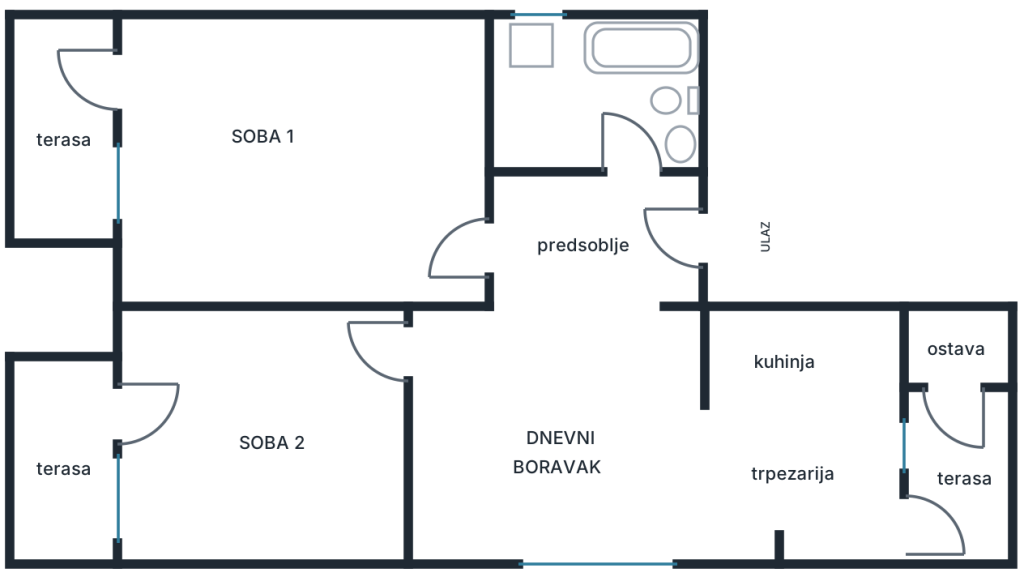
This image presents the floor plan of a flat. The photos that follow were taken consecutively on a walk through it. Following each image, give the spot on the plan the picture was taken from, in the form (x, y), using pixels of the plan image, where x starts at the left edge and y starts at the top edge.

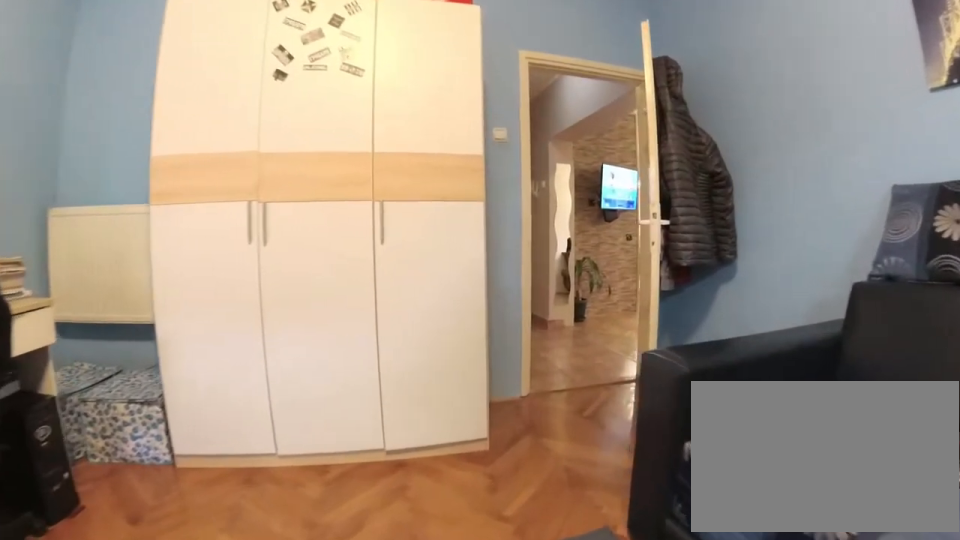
(251, 147)
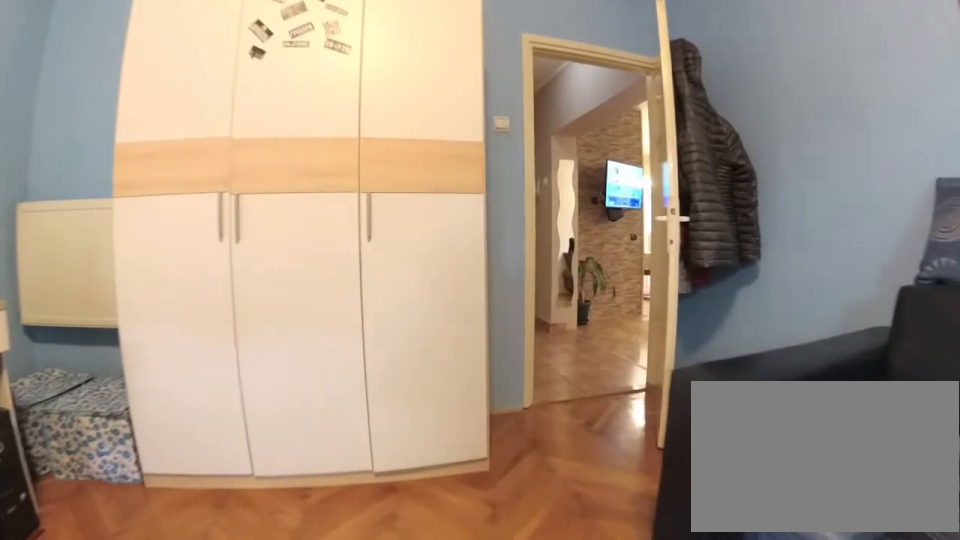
(268, 154)
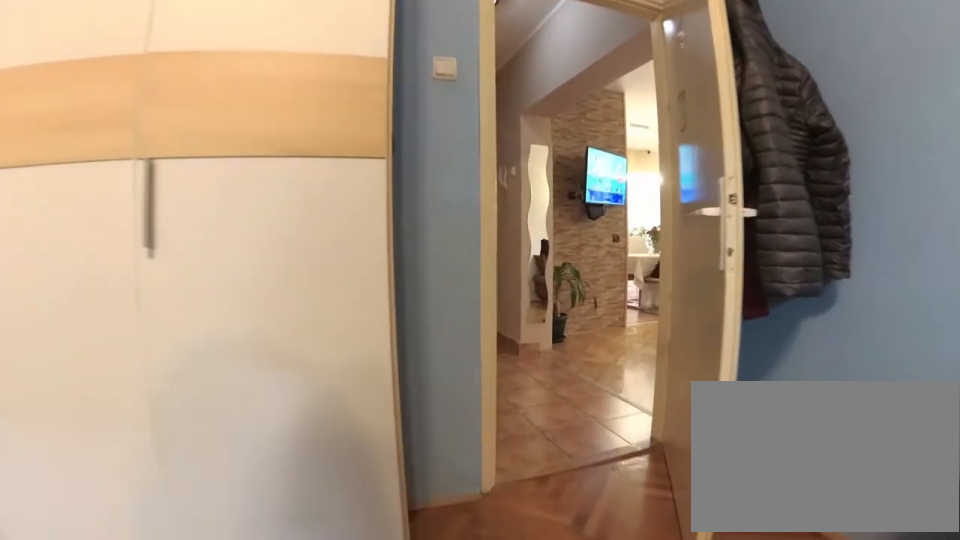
(338, 184)
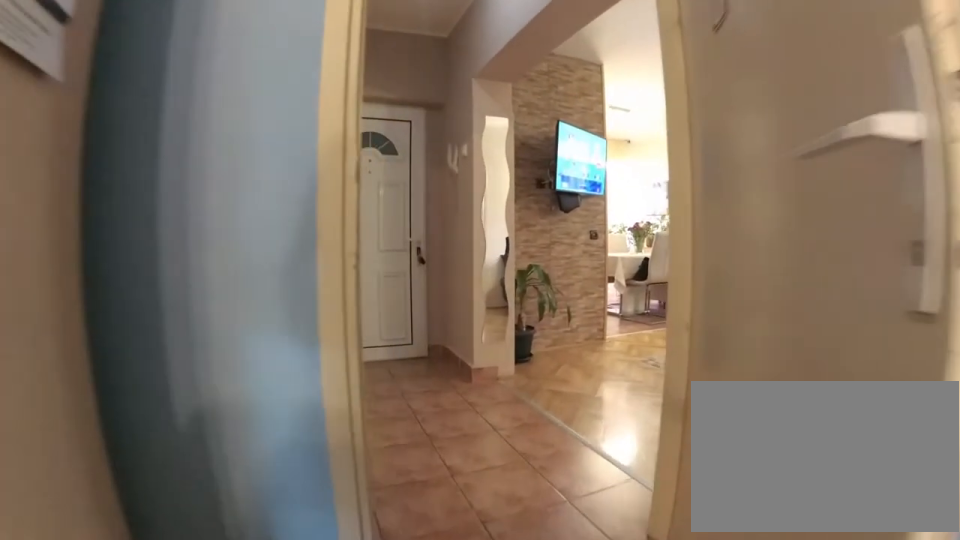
(410, 214)
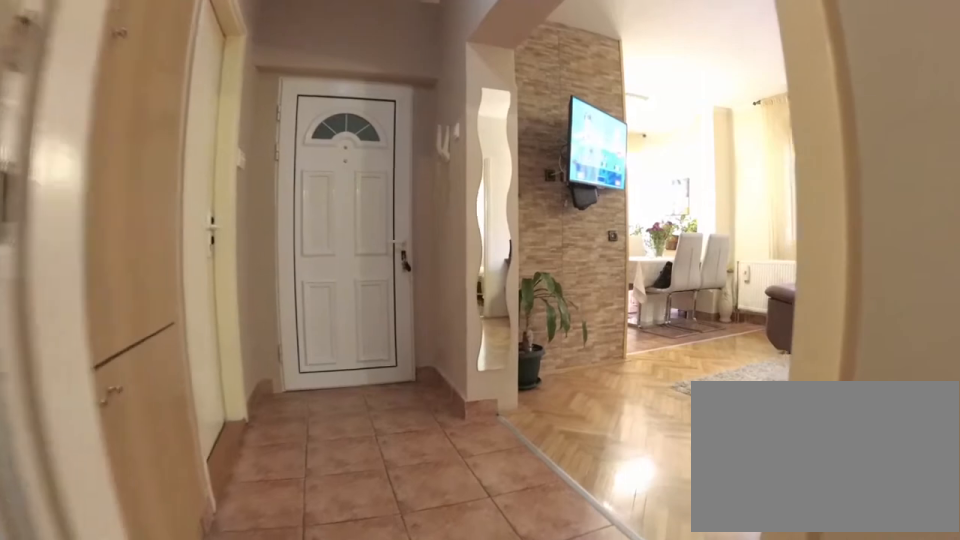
(441, 227)
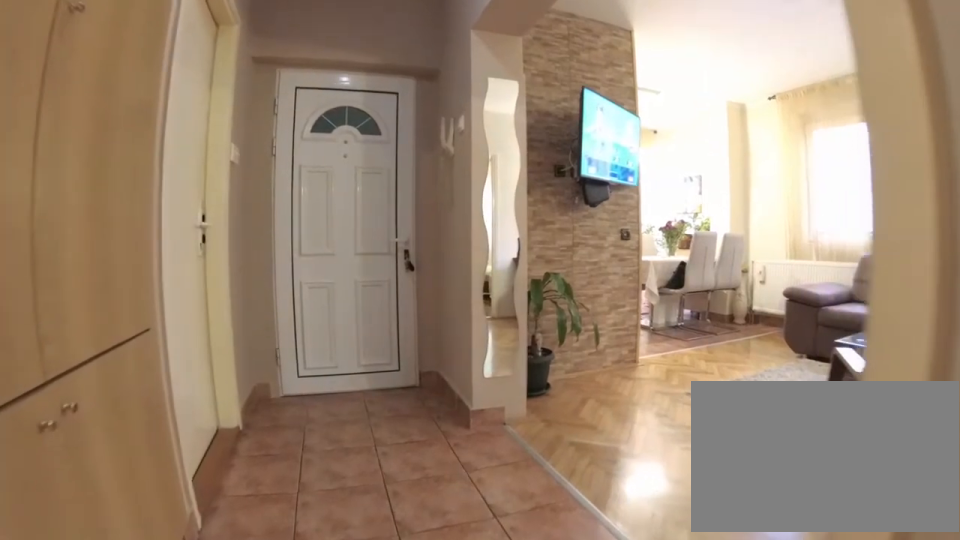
(450, 228)
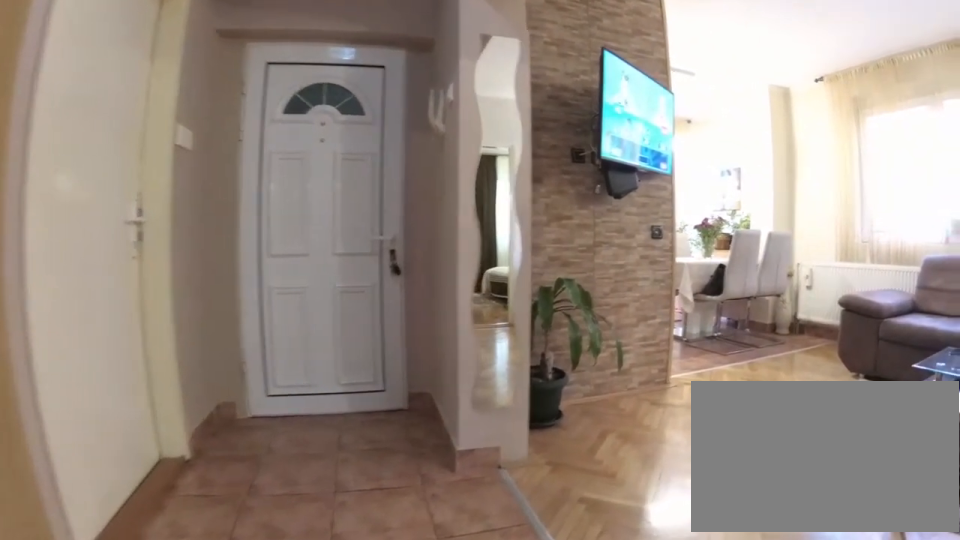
(477, 226)
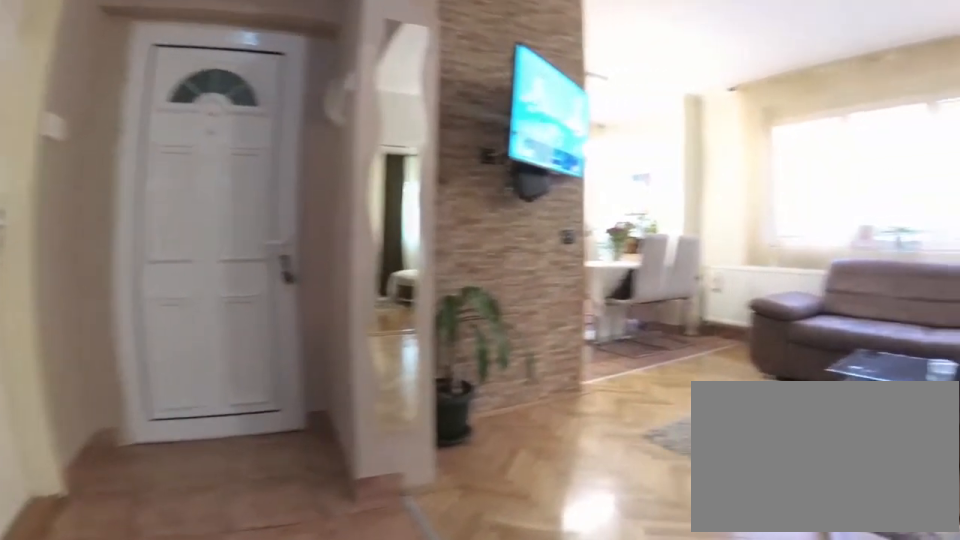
(485, 227)
